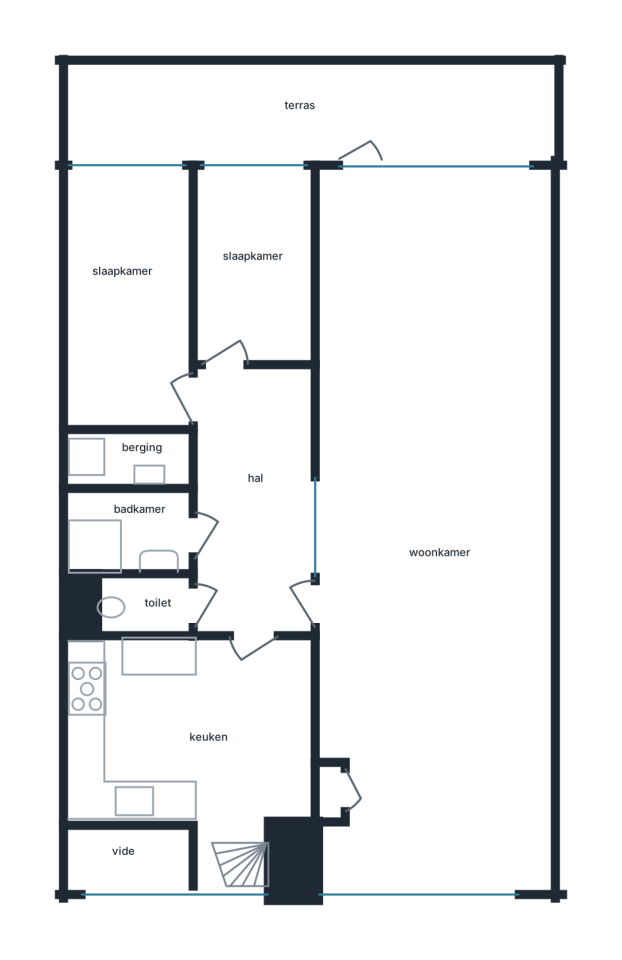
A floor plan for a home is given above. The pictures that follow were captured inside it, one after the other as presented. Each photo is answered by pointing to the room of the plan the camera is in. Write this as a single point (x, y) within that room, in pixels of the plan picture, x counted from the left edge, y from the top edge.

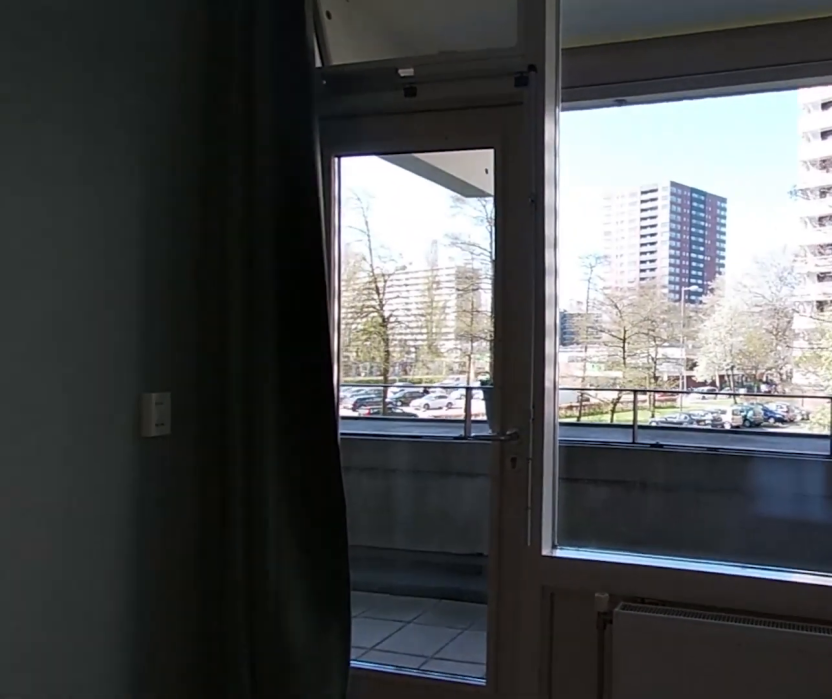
(448, 349)
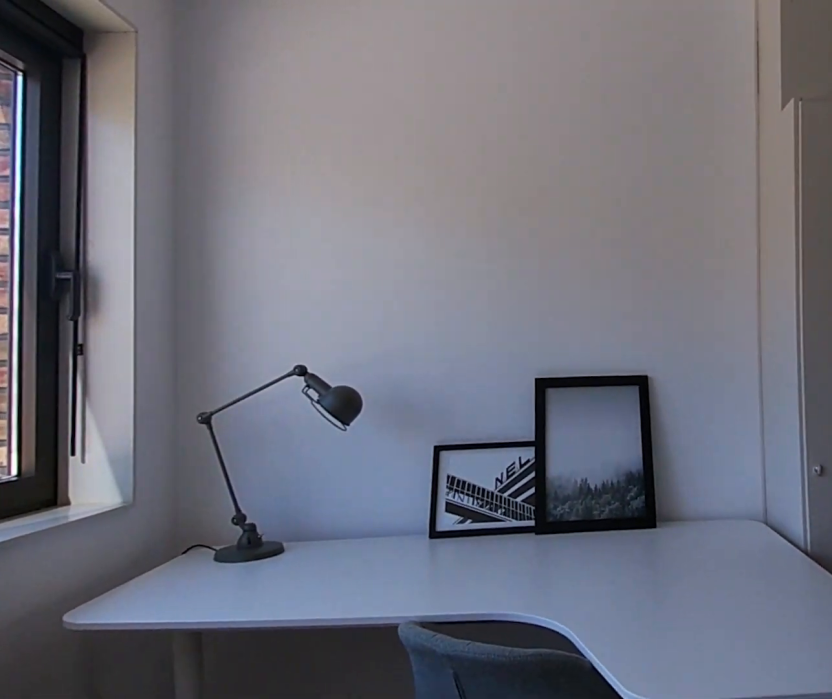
(448, 349)
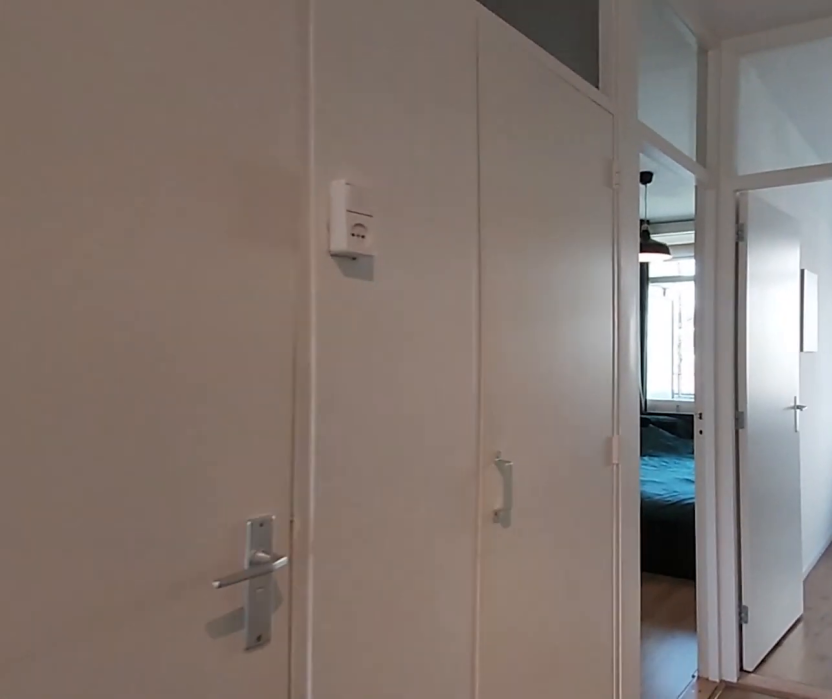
(254, 503)
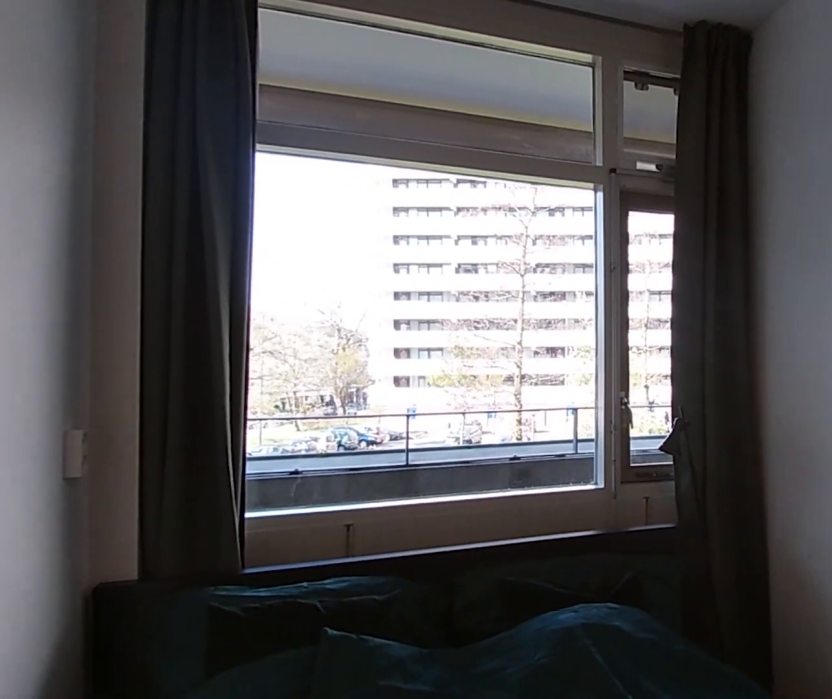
(131, 300)
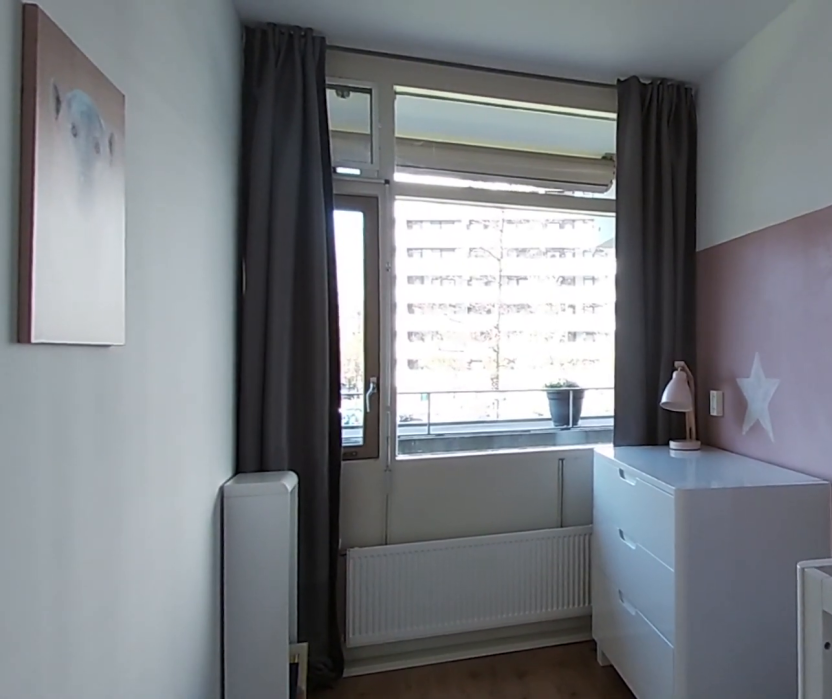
(252, 268)
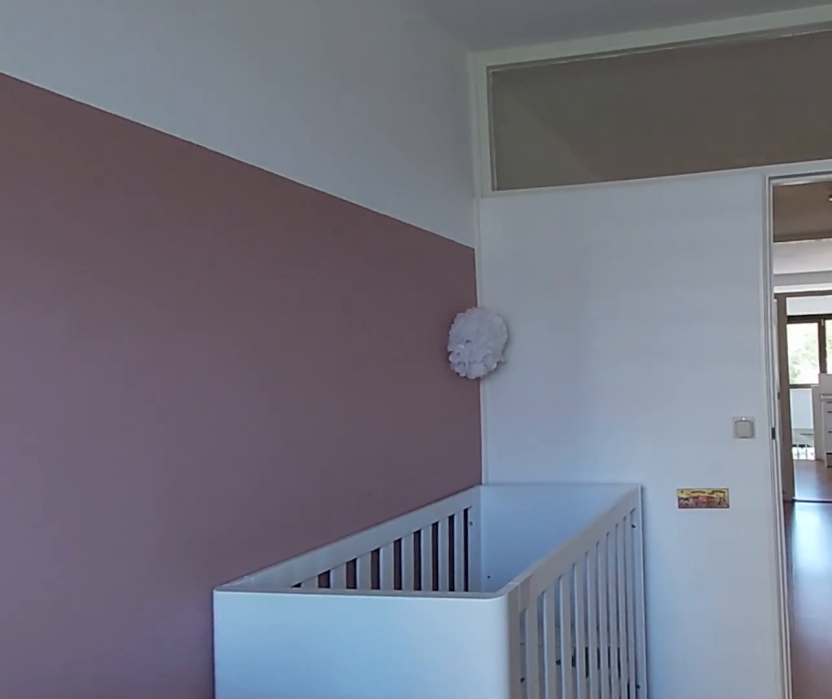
(252, 268)
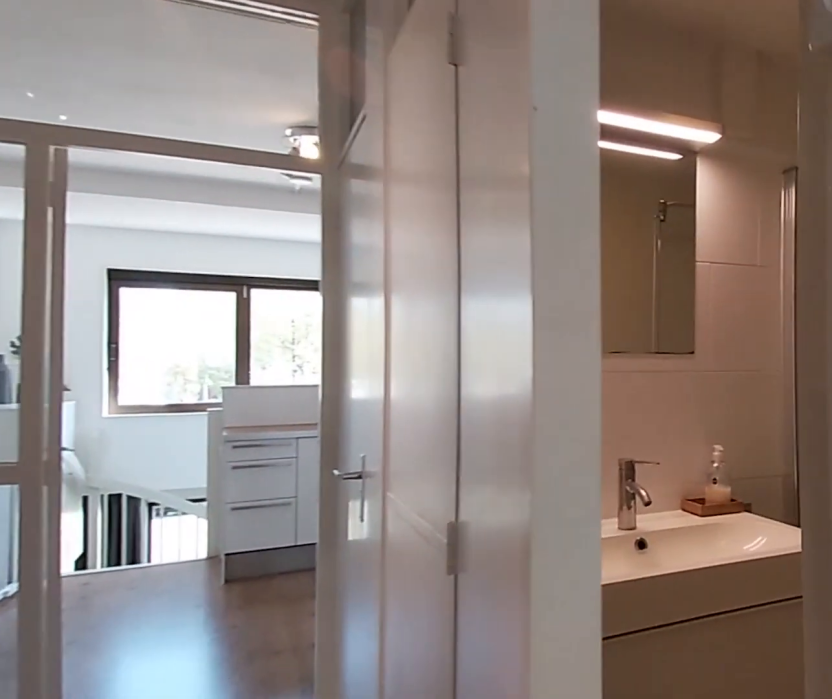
(254, 500)
